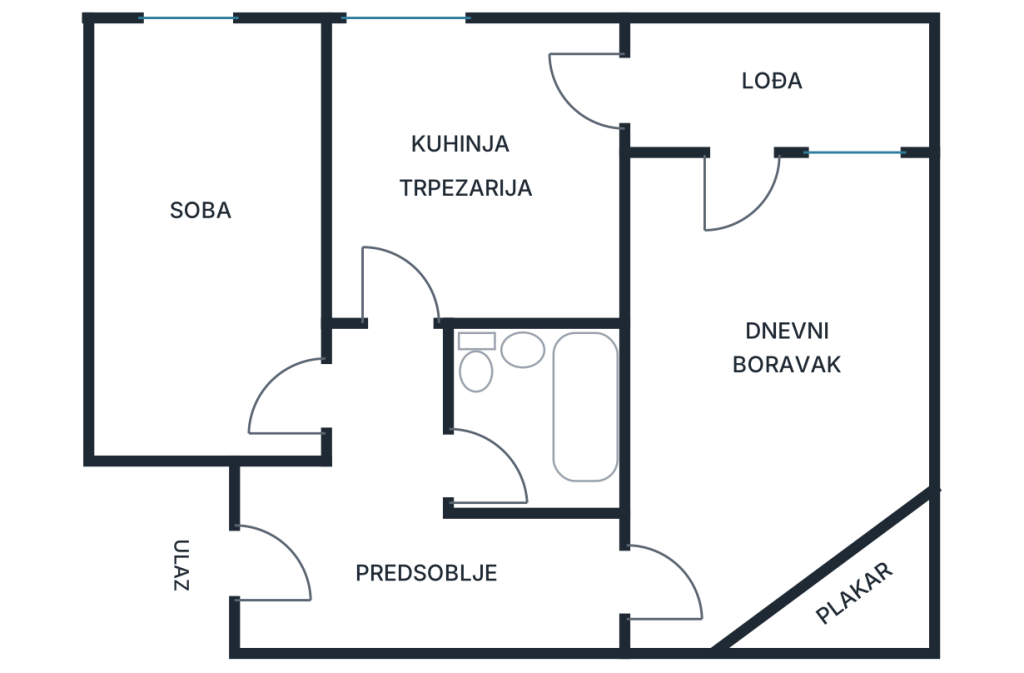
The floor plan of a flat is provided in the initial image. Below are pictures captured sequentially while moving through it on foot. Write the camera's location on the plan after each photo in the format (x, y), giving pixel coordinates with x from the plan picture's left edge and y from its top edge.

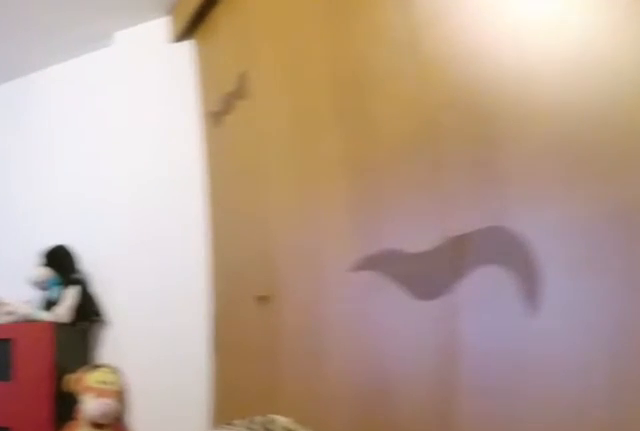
(653, 594)
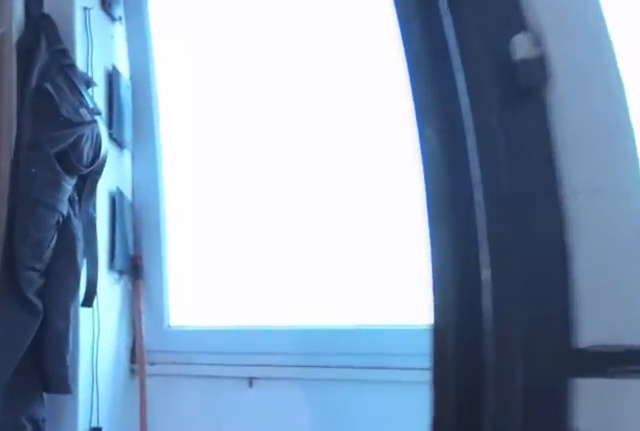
(726, 277)
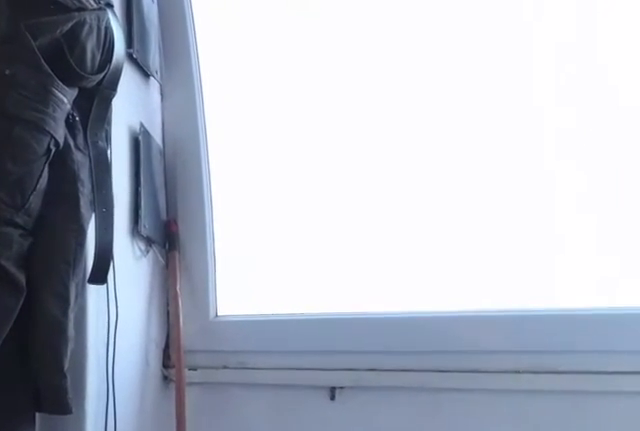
(735, 177)
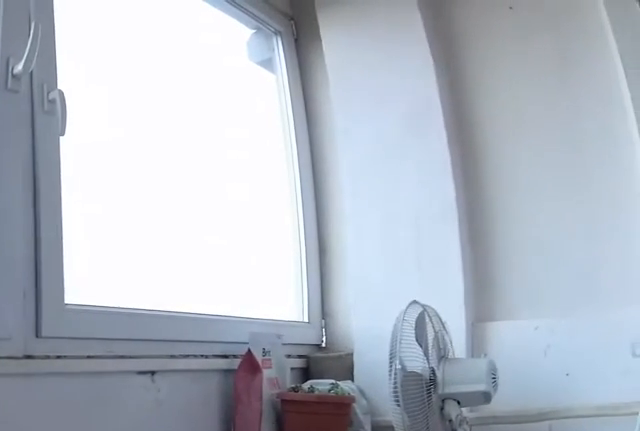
(718, 126)
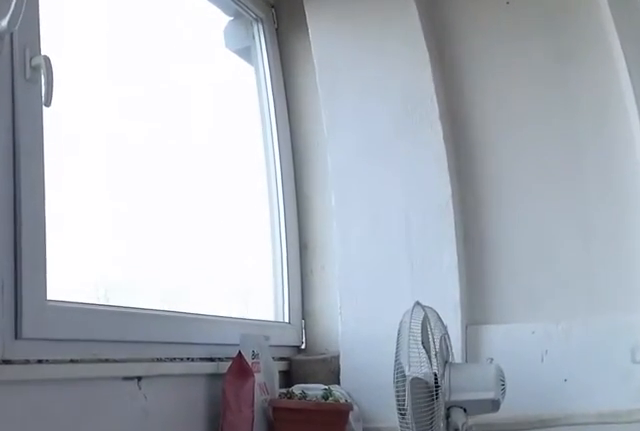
(717, 112)
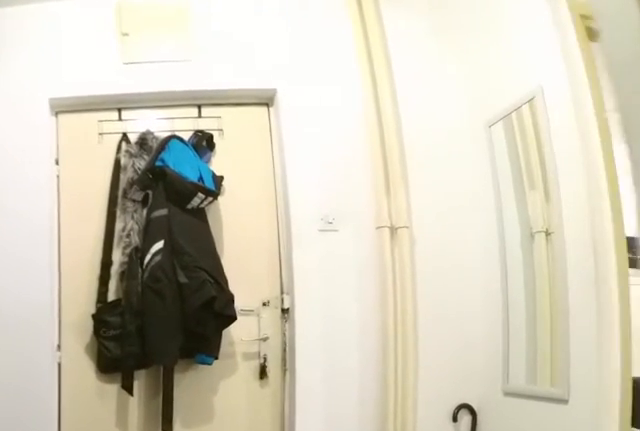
(476, 579)
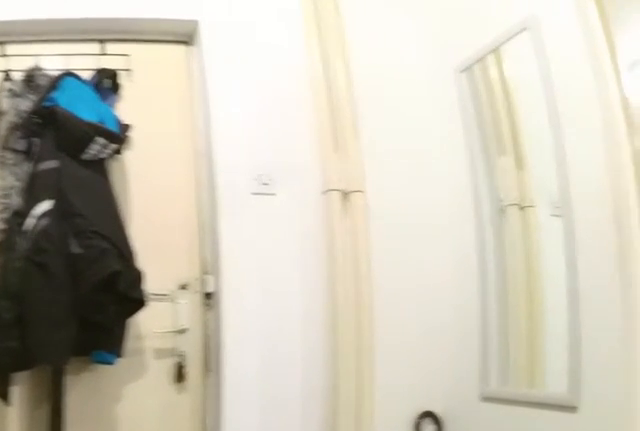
(407, 579)
